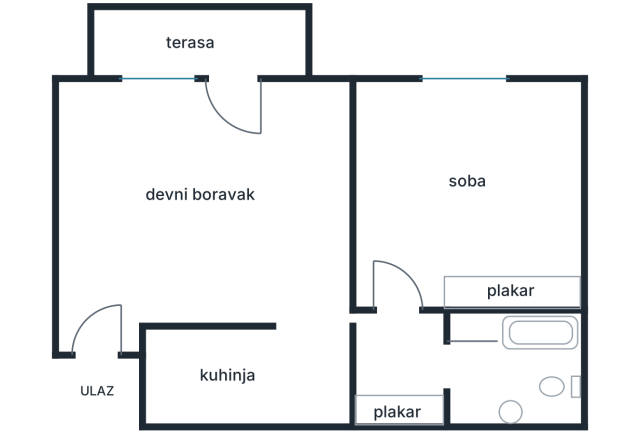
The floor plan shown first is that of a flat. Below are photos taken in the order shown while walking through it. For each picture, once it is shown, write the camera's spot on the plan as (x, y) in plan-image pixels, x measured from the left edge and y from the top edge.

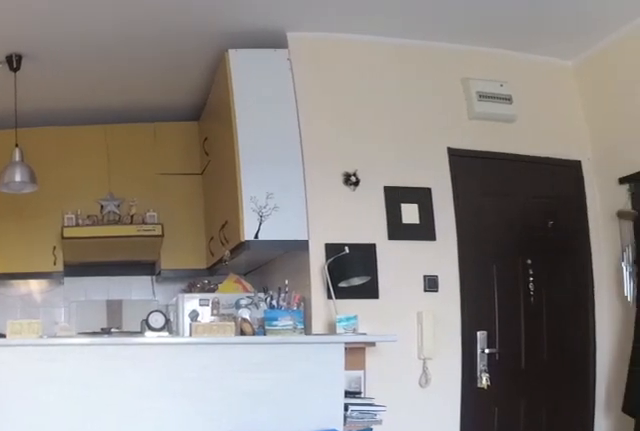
(227, 116)
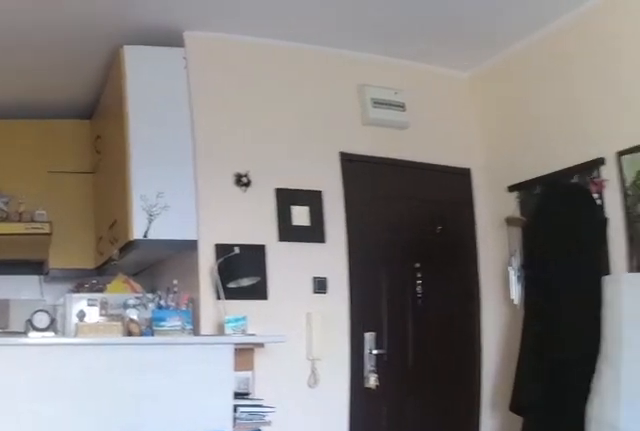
(224, 122)
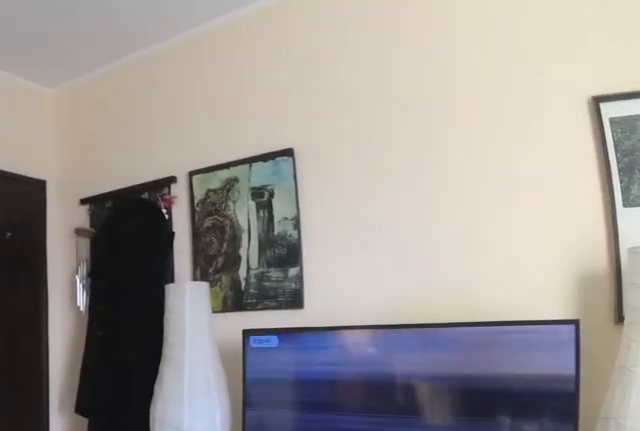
(203, 155)
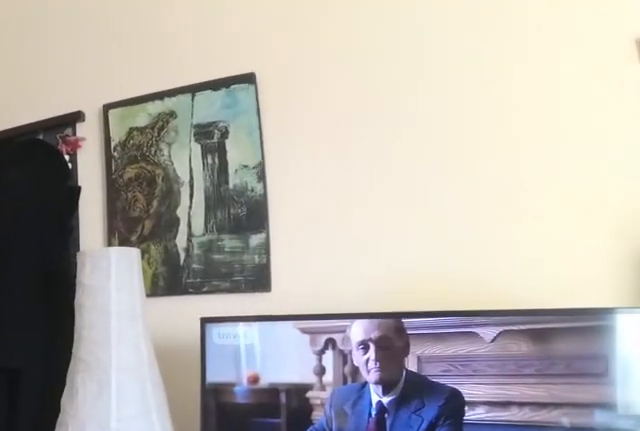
(141, 248)
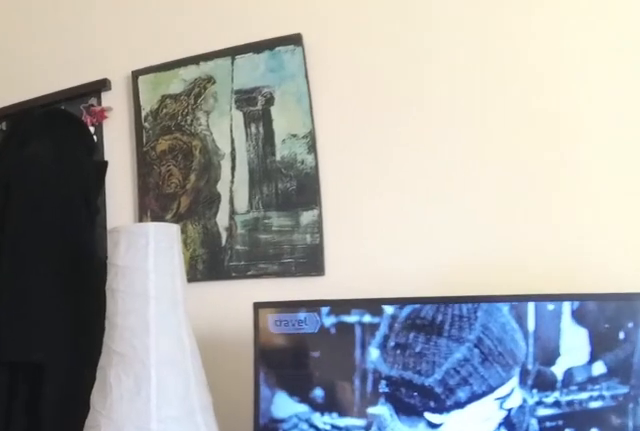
(134, 259)
